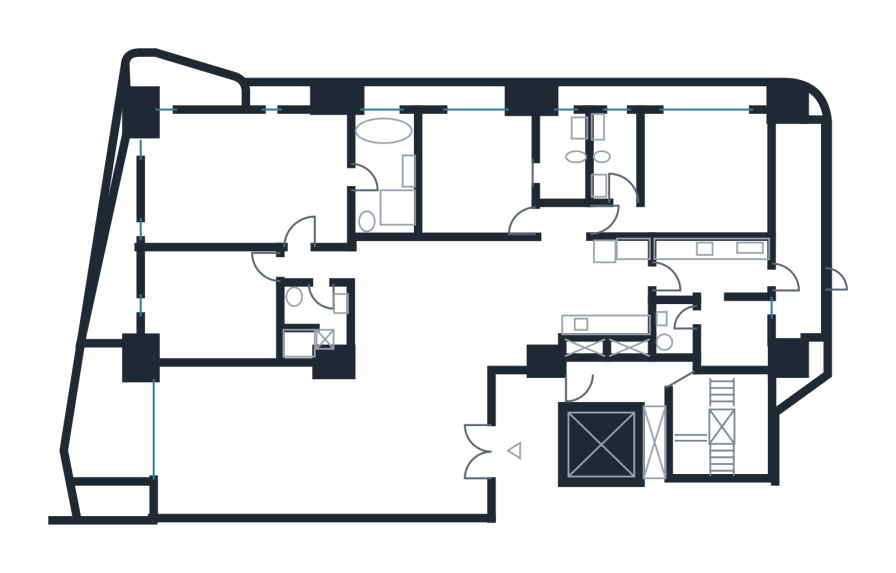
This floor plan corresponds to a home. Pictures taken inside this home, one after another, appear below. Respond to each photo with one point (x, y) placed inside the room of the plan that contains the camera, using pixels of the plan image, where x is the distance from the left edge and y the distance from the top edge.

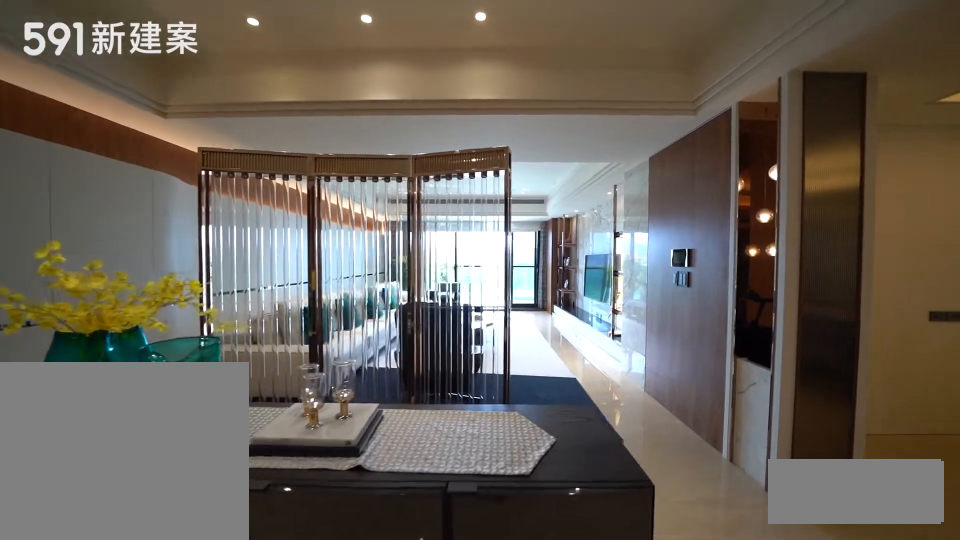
(436, 448)
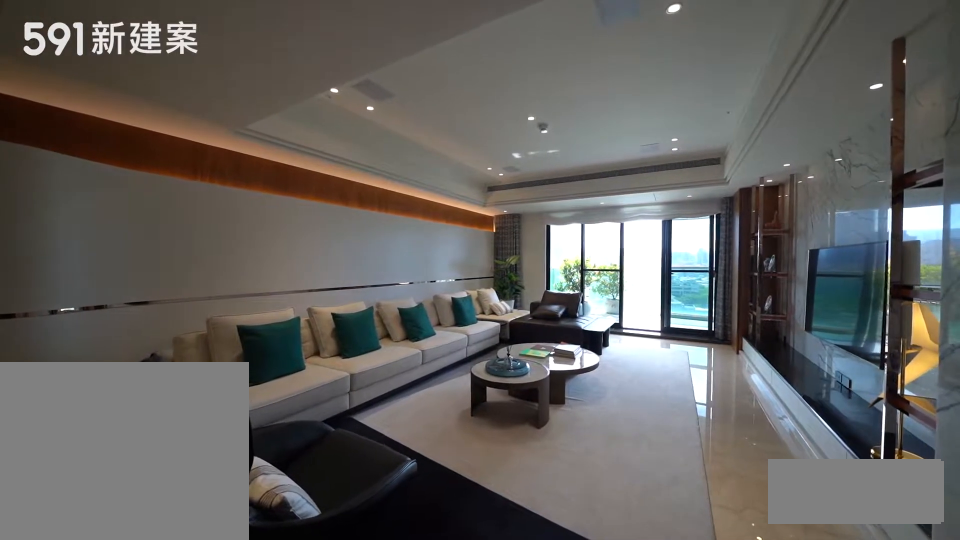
(271, 444)
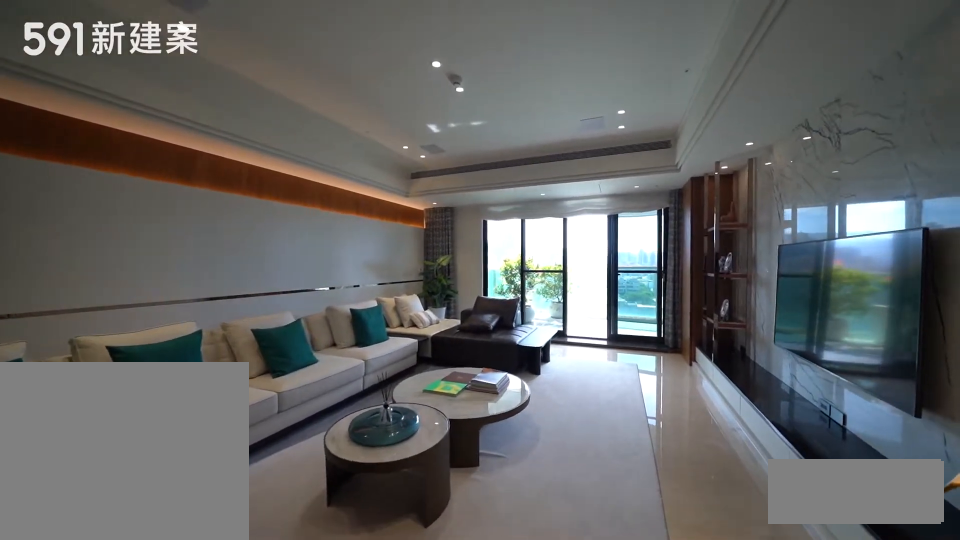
(271, 444)
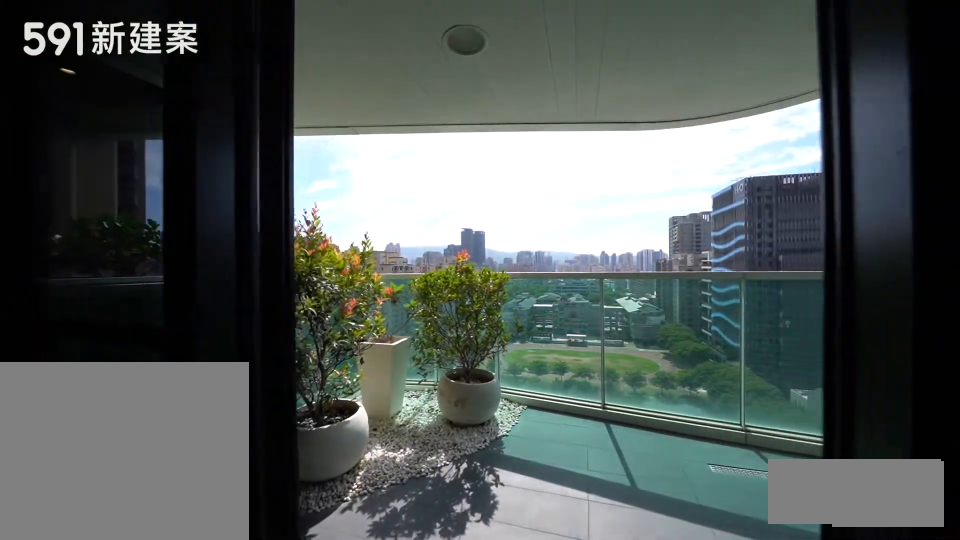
(109, 420)
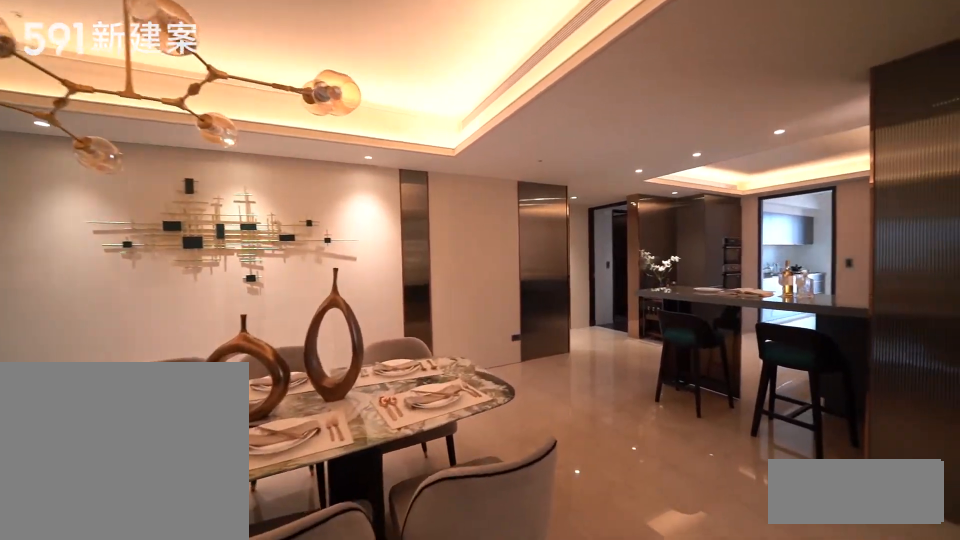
(449, 306)
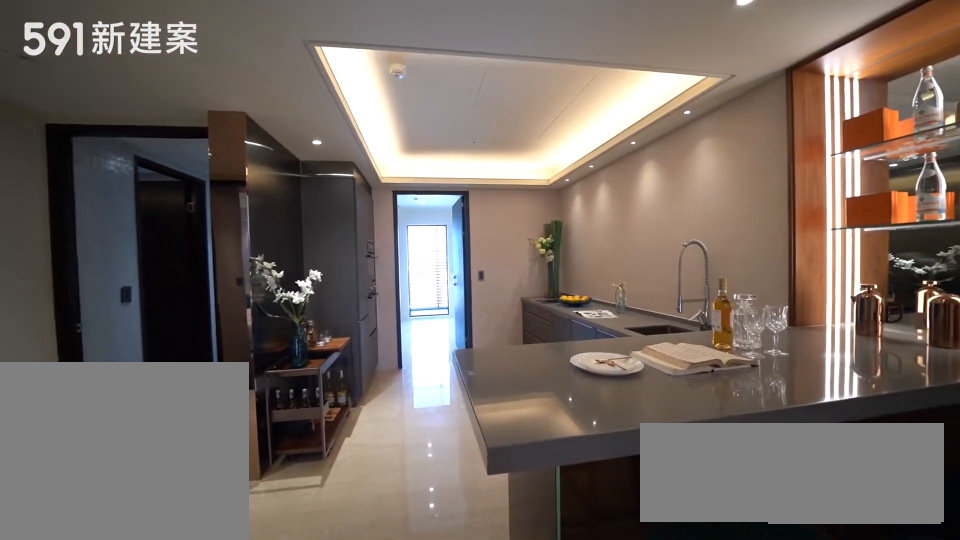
(612, 286)
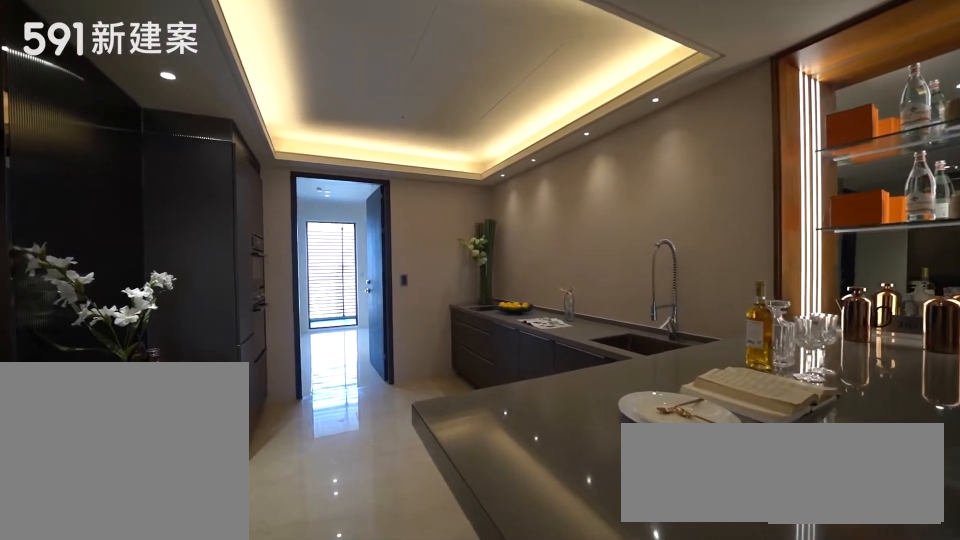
(612, 286)
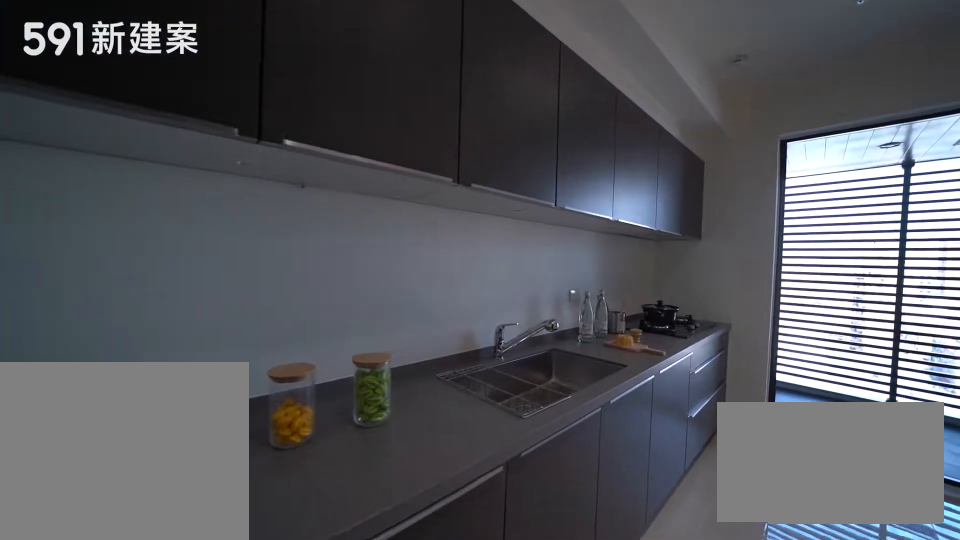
(722, 266)
